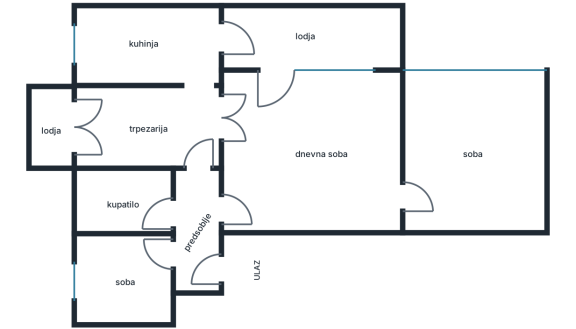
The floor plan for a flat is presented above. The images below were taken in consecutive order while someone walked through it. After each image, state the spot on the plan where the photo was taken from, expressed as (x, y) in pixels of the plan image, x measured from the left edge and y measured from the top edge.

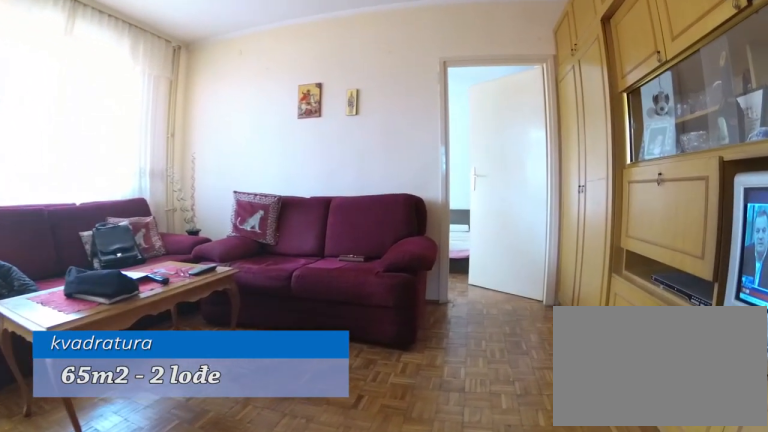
(285, 212)
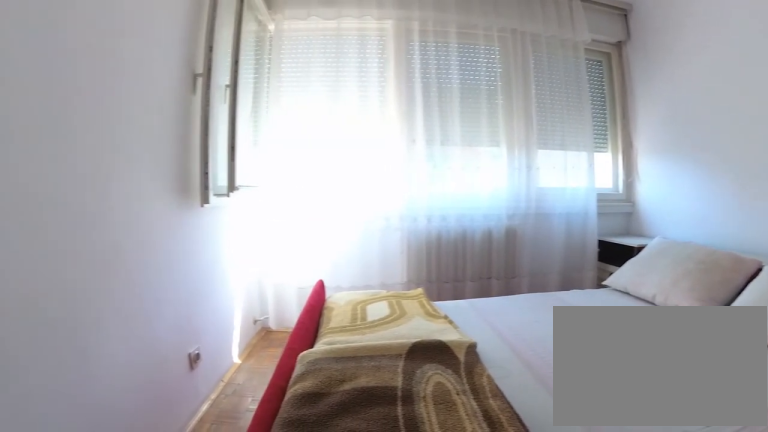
(474, 215)
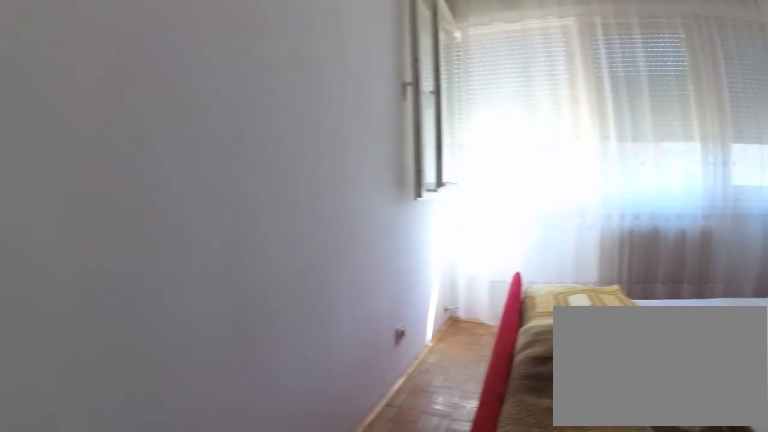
(474, 212)
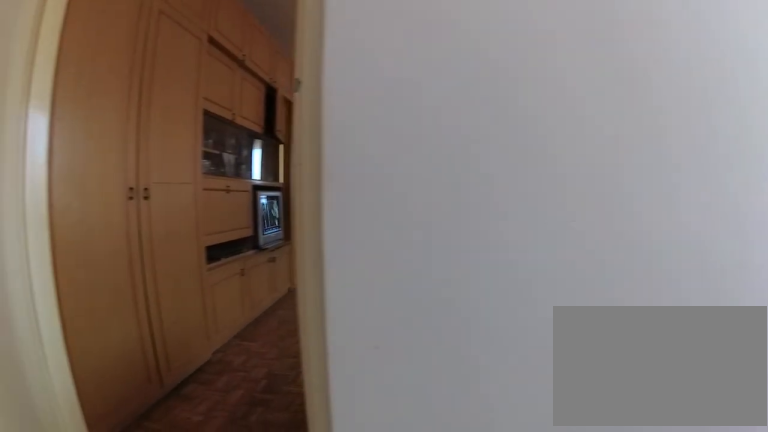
(471, 205)
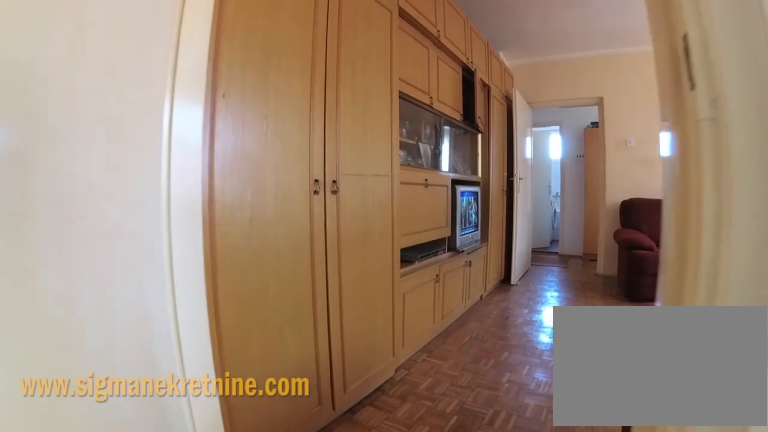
(445, 201)
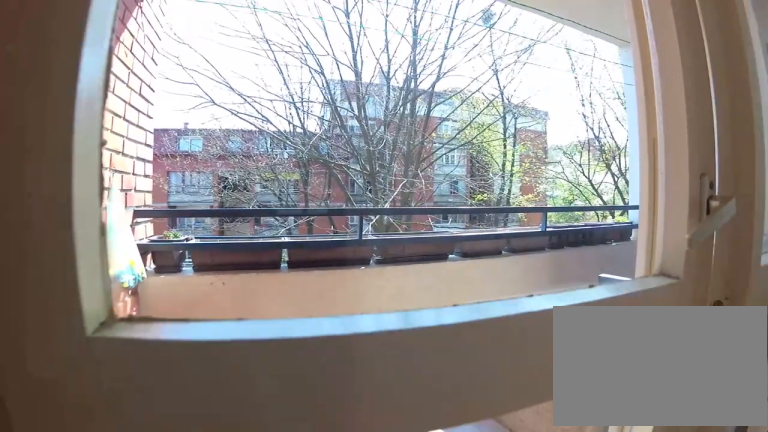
(249, 106)
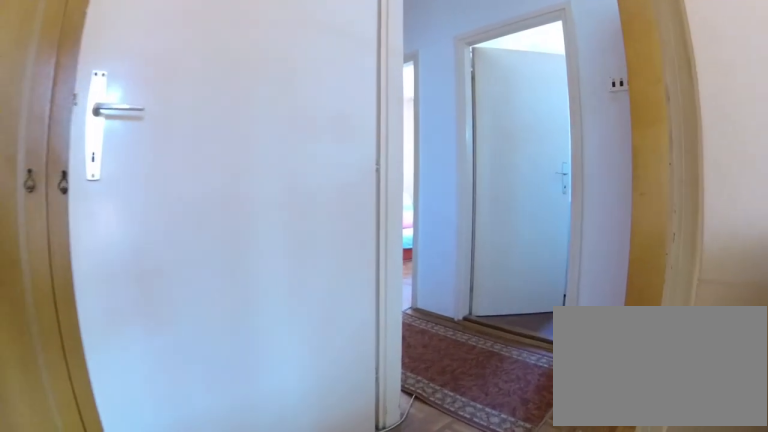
(261, 175)
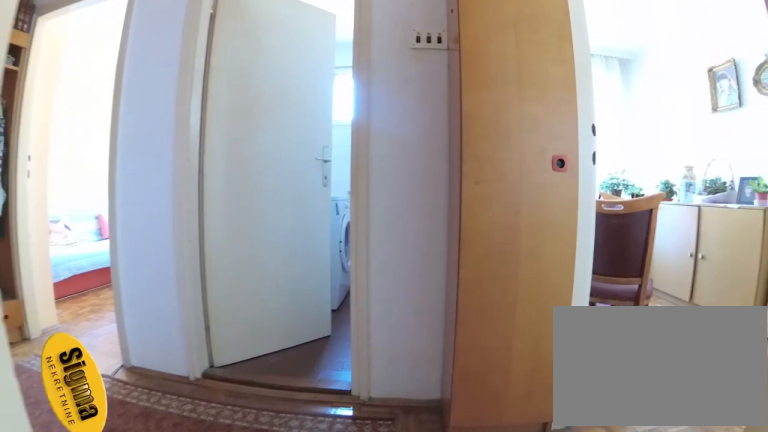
(250, 209)
